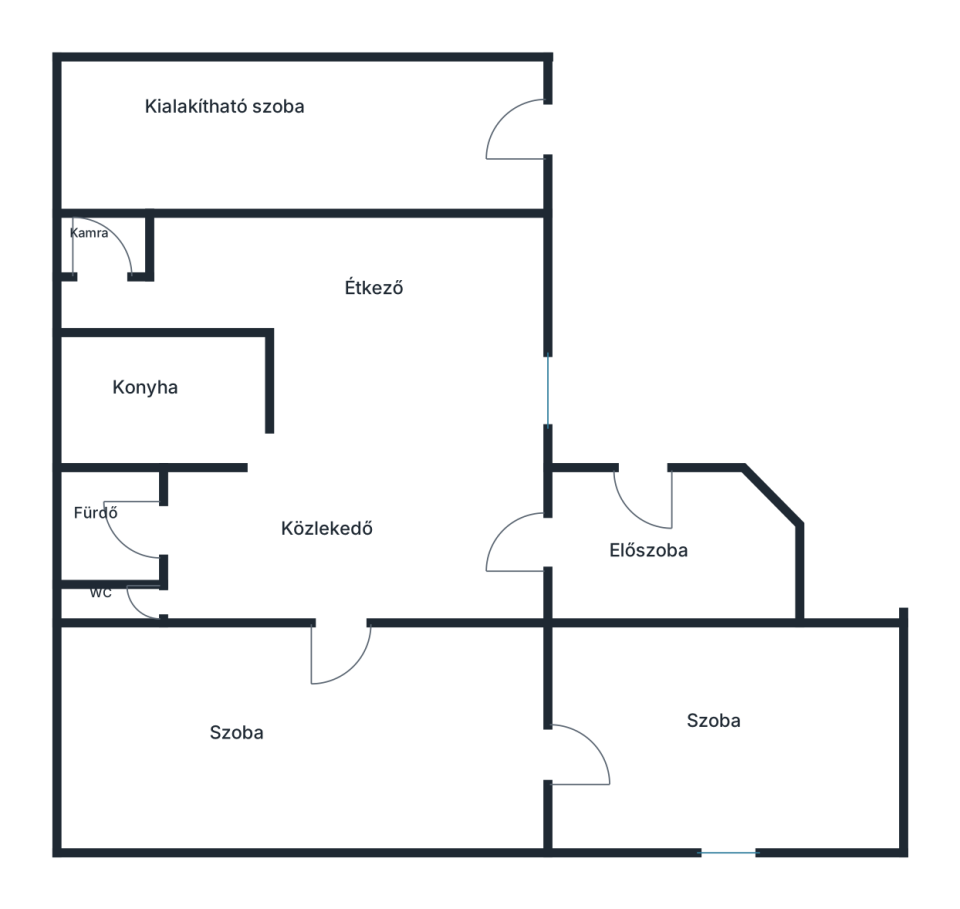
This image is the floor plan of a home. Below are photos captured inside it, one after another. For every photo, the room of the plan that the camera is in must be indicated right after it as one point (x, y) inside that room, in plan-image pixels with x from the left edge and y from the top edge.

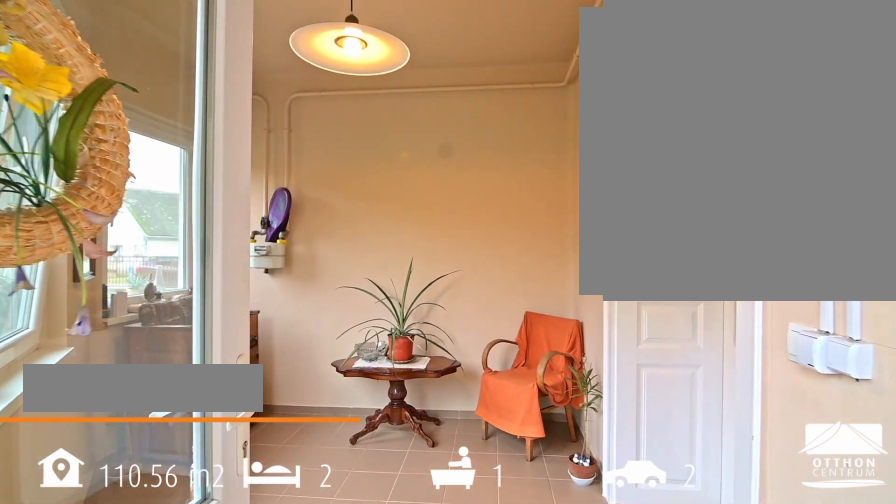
(735, 558)
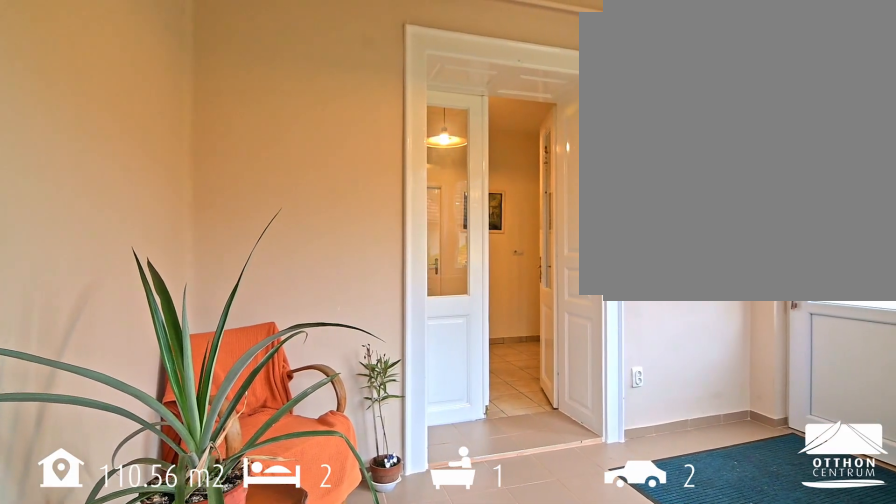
(735, 558)
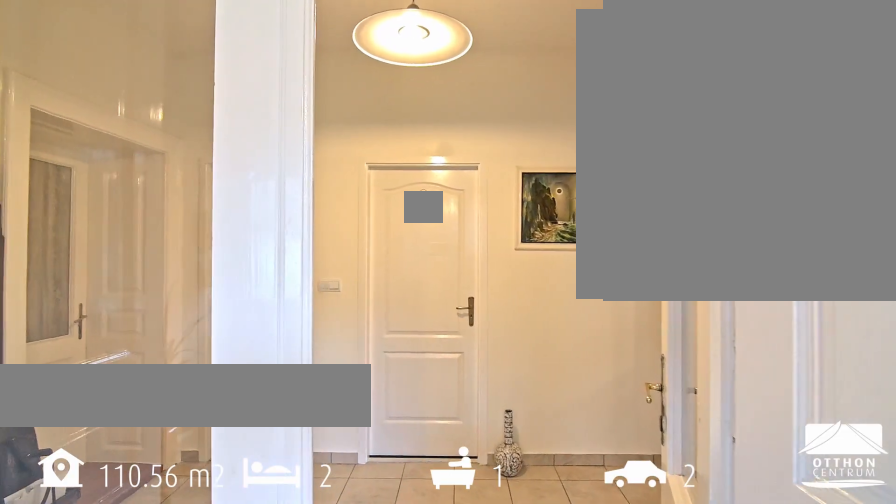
(330, 582)
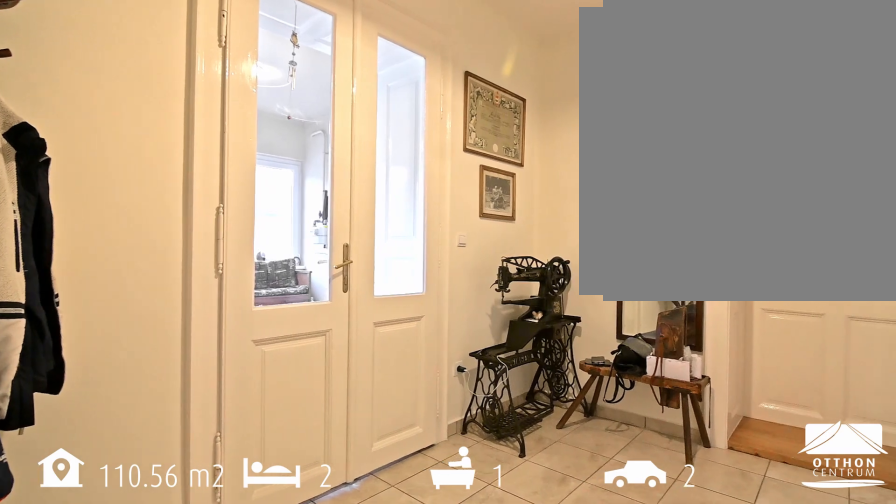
(330, 582)
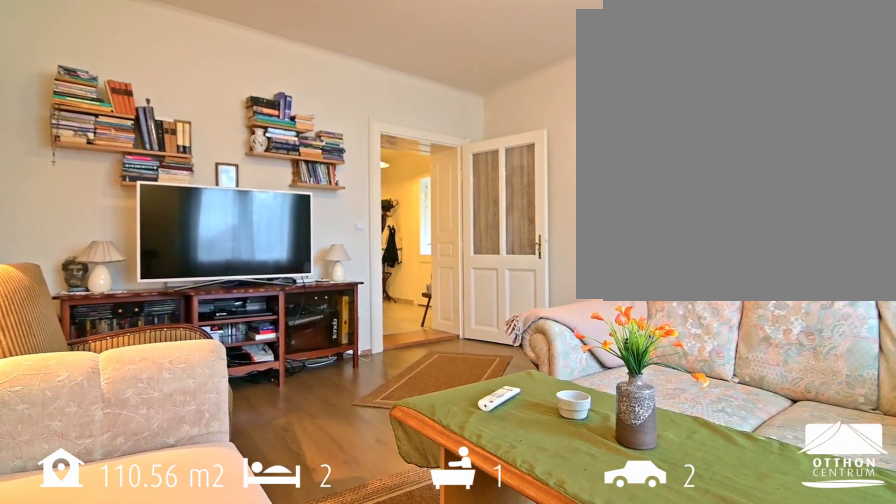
(234, 799)
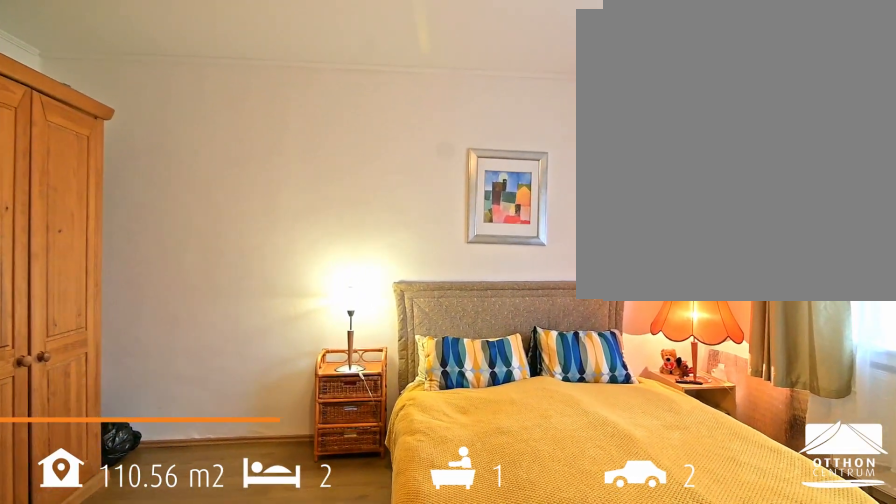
(722, 789)
